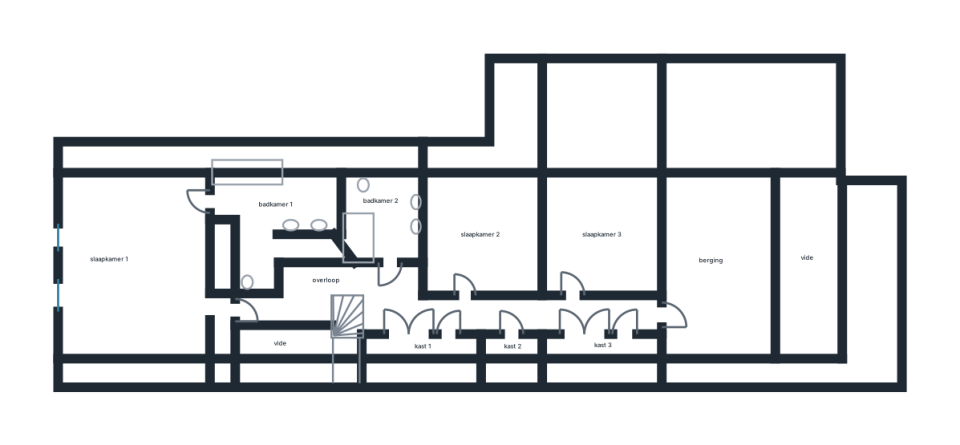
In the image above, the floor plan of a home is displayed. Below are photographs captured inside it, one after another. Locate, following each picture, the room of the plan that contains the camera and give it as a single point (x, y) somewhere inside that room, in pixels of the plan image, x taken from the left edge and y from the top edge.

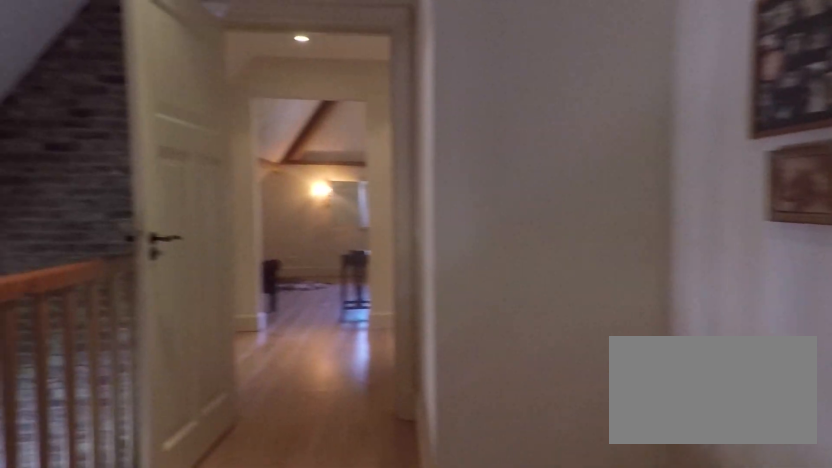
(428, 304)
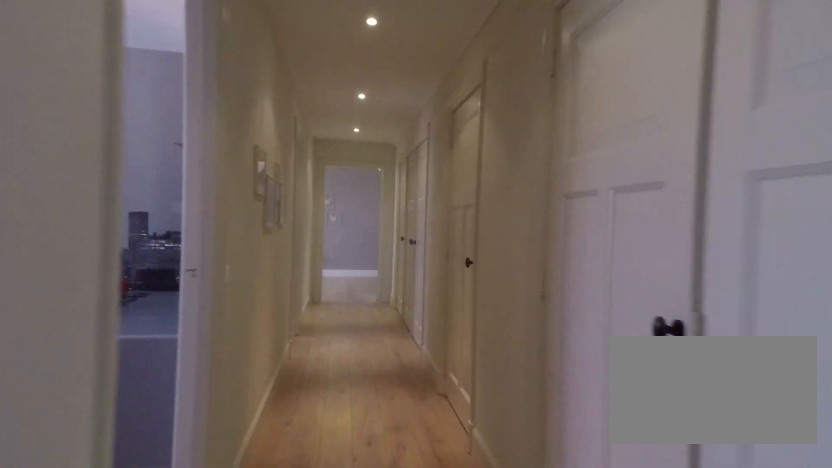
(429, 304)
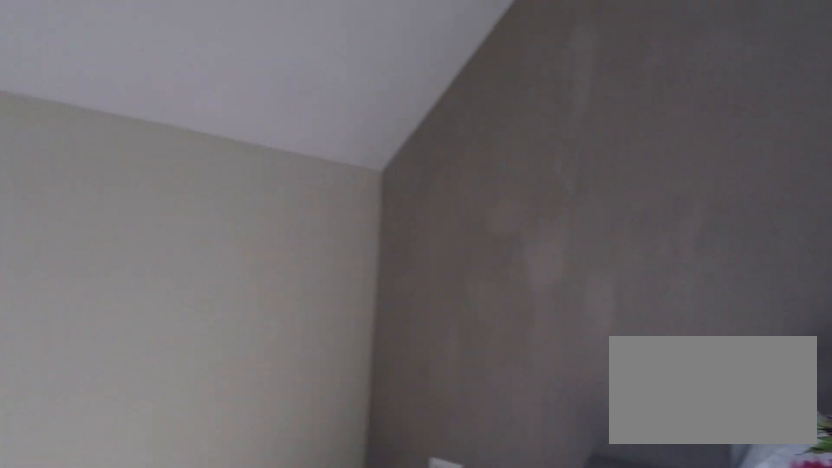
(720, 265)
